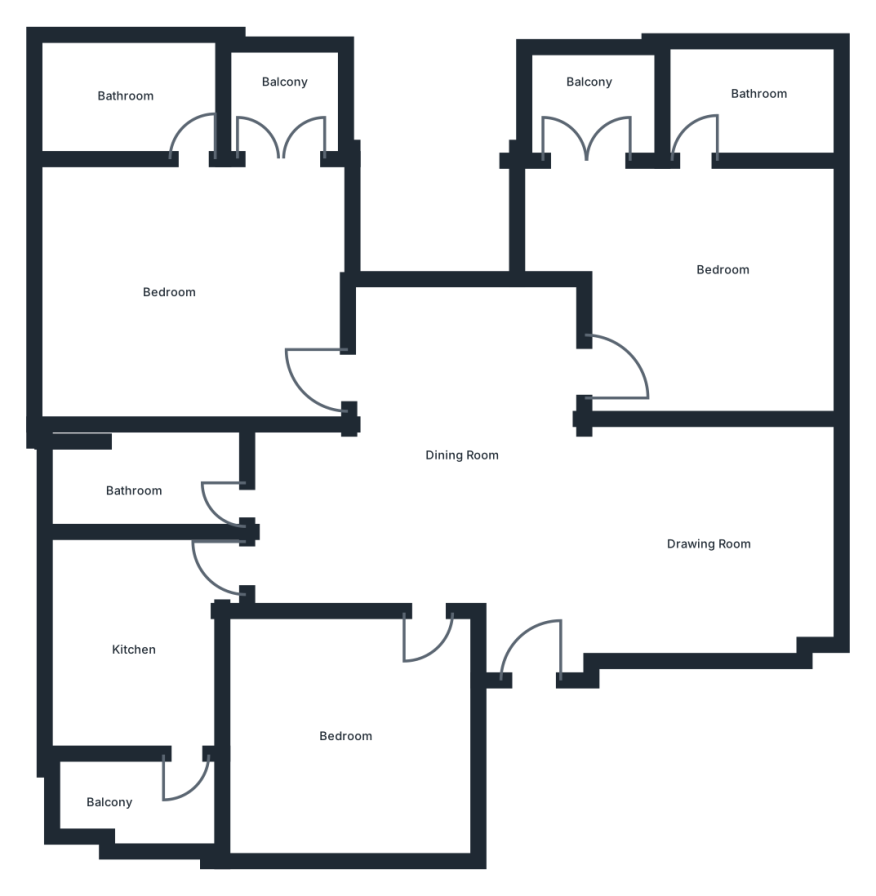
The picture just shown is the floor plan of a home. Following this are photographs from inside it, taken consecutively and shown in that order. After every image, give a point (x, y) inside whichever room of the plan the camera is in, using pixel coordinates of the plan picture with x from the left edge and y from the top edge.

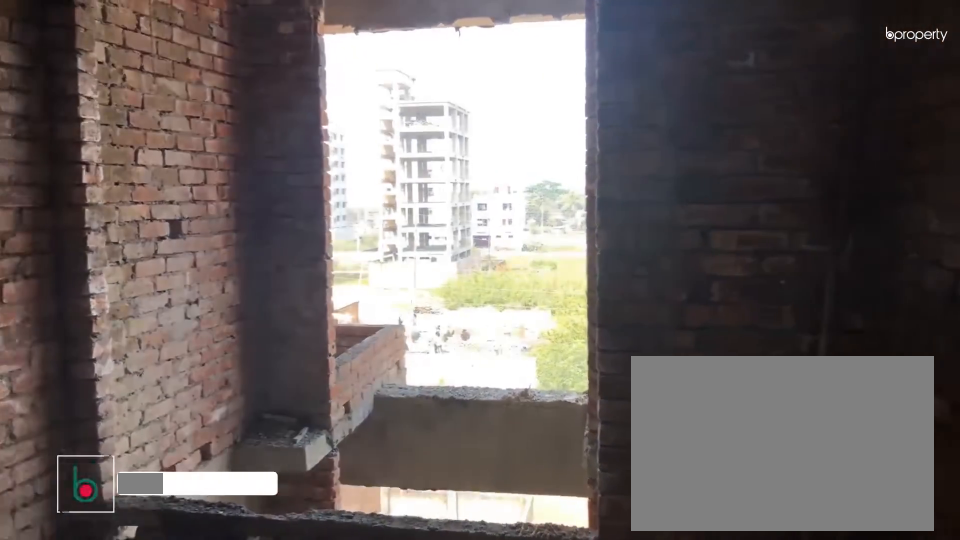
(450, 443)
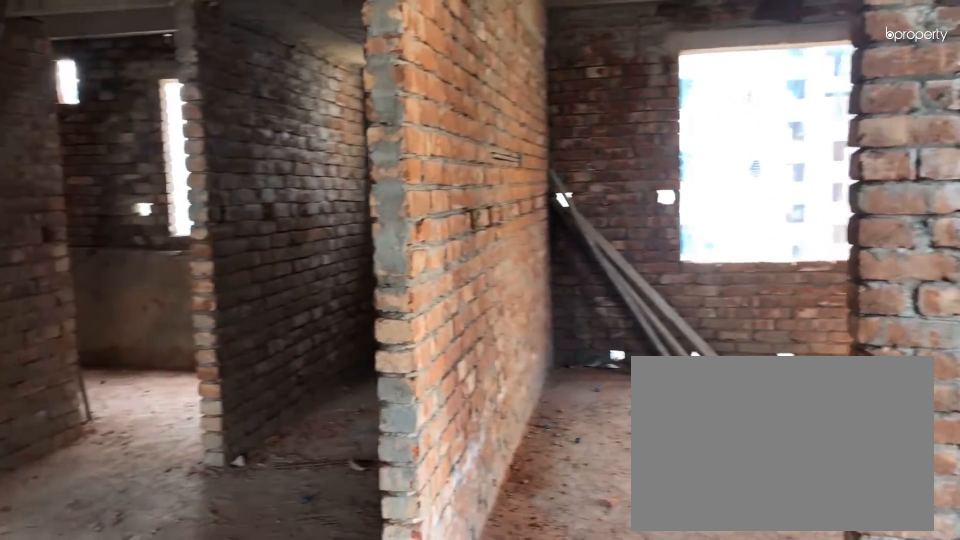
(450, 443)
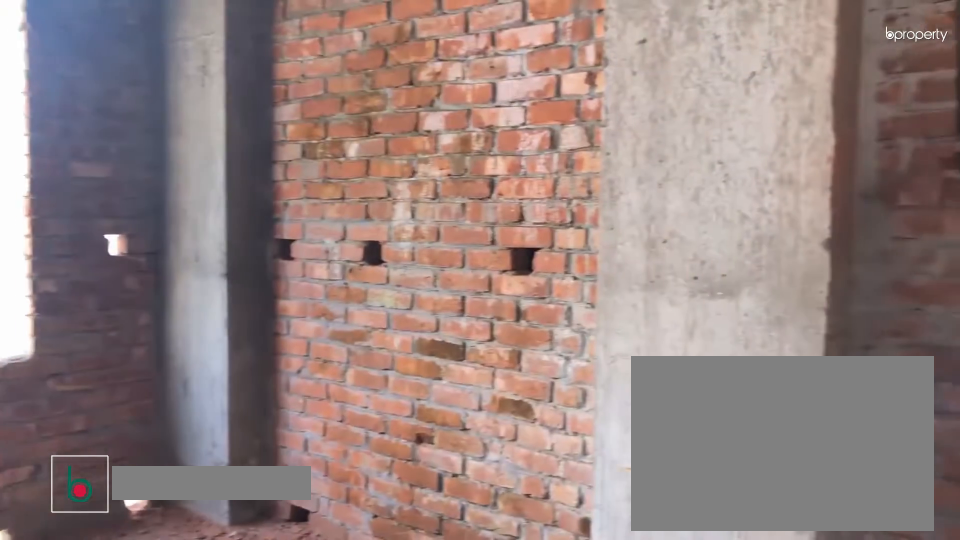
(710, 536)
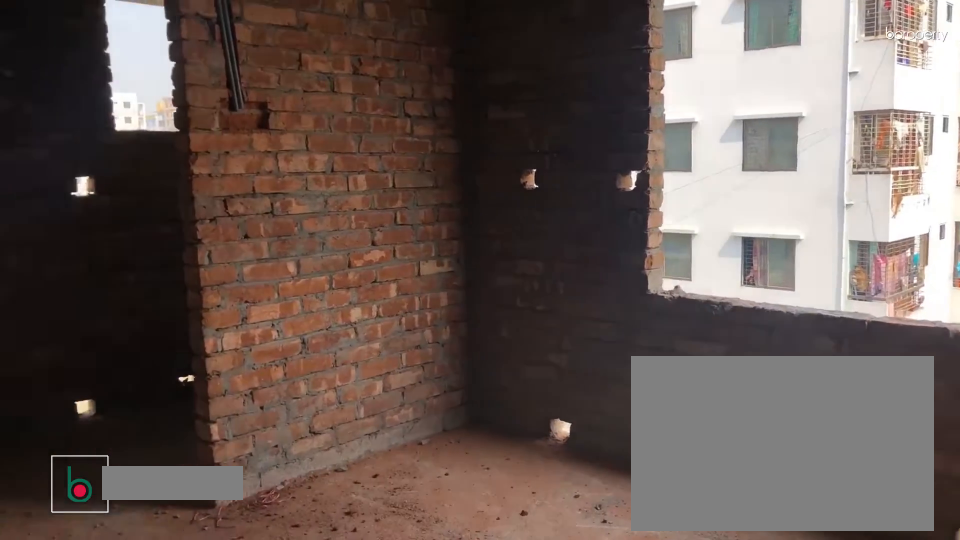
(703, 327)
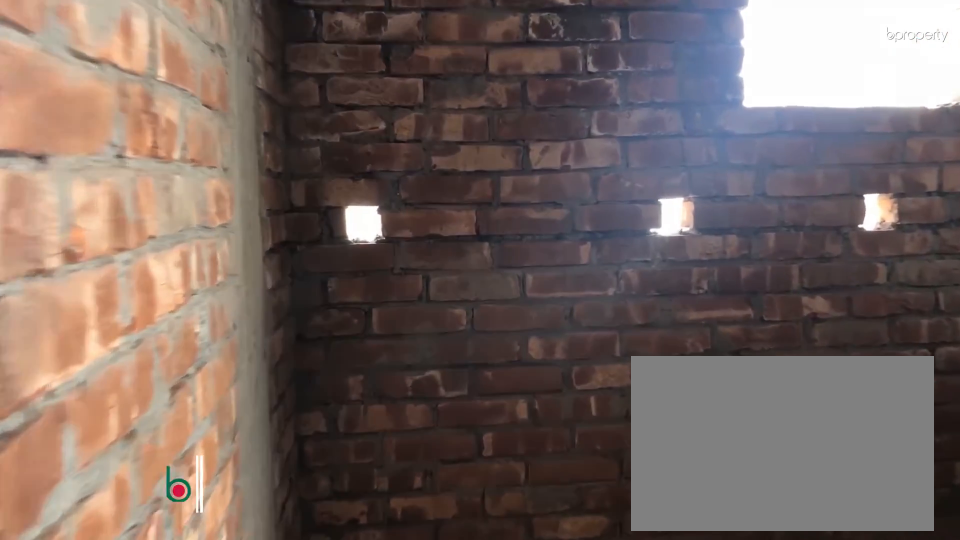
(746, 106)
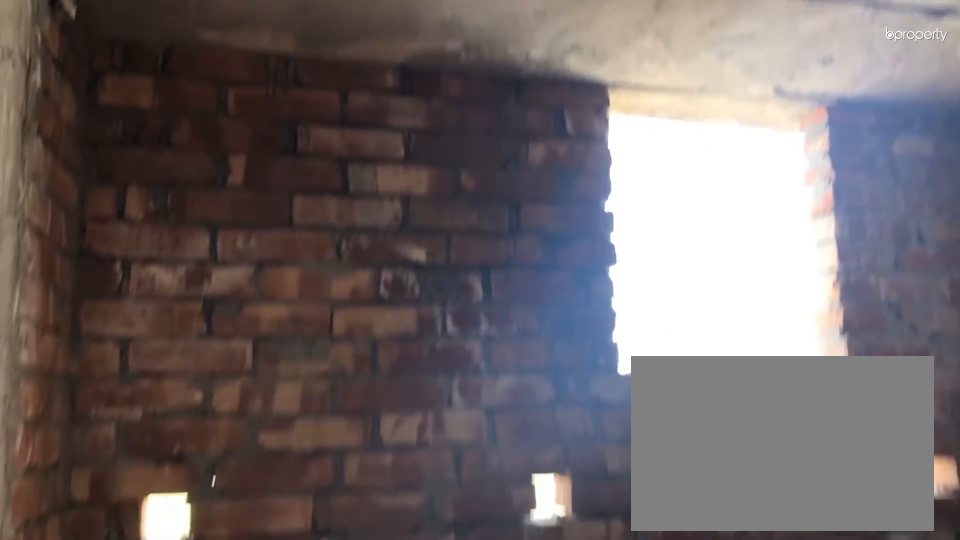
(746, 106)
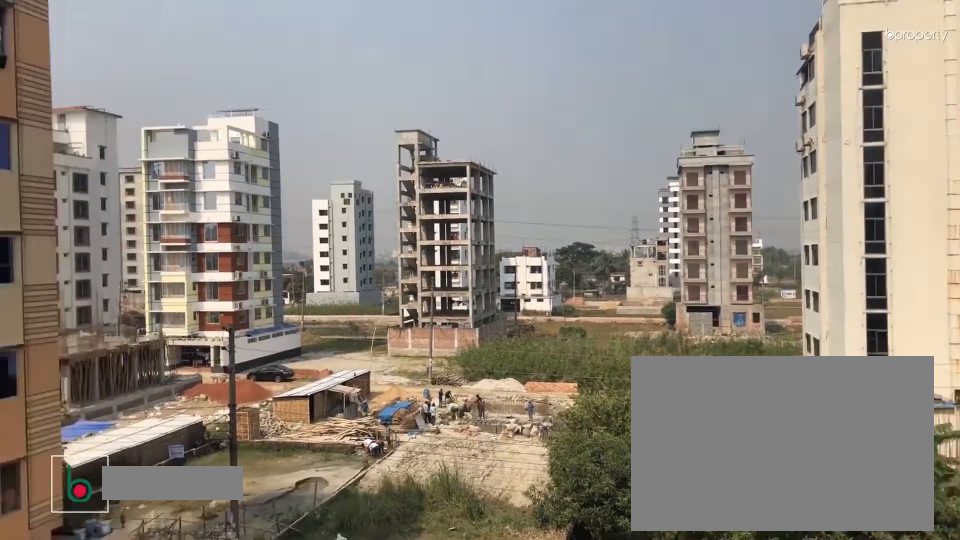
(586, 95)
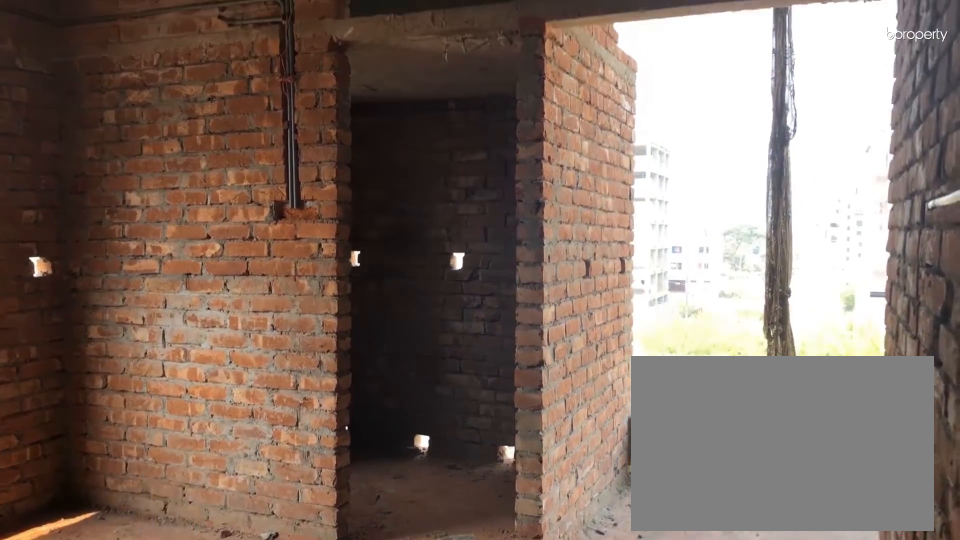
(187, 283)
